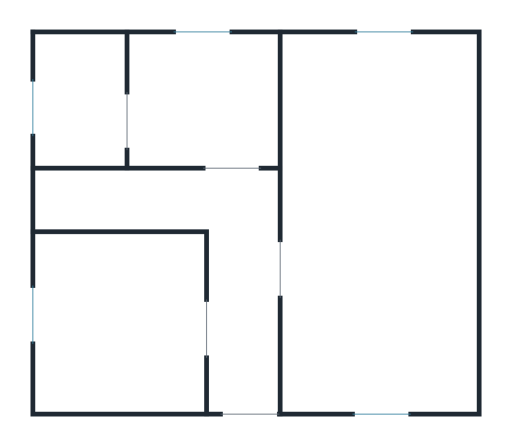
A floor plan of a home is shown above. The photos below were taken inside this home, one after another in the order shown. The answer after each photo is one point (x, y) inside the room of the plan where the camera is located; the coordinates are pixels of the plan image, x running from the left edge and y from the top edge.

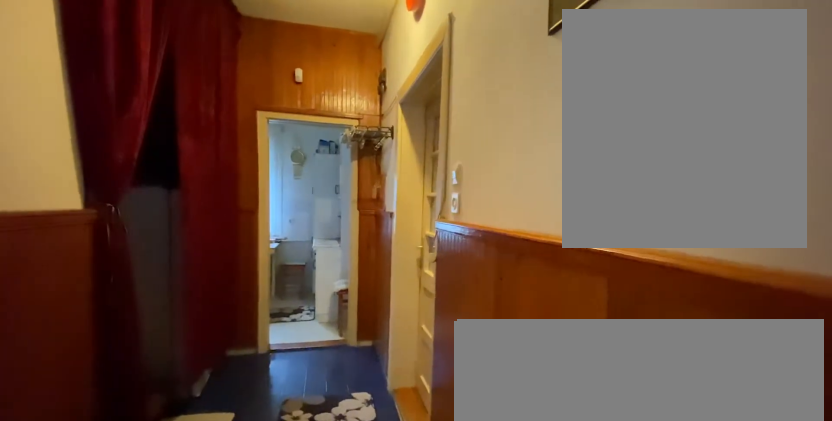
(245, 330)
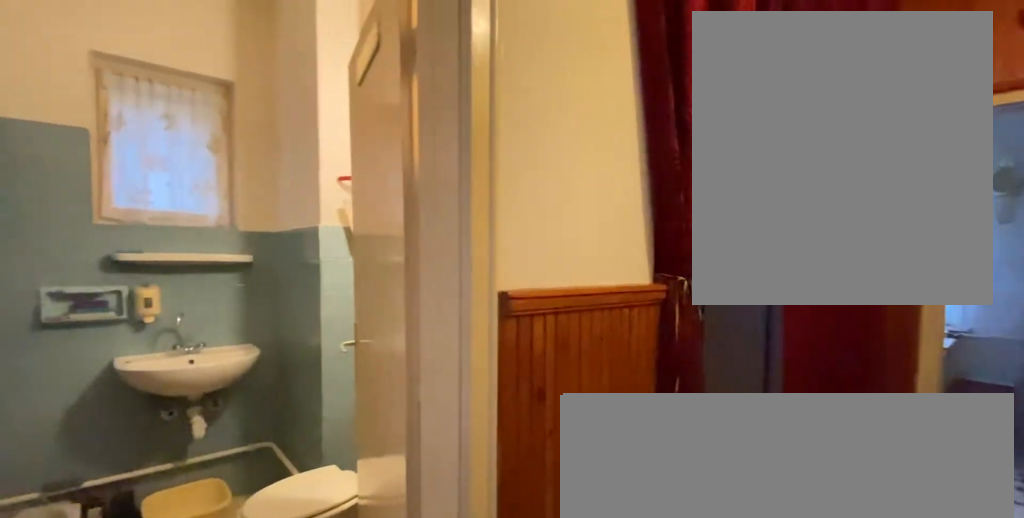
(245, 330)
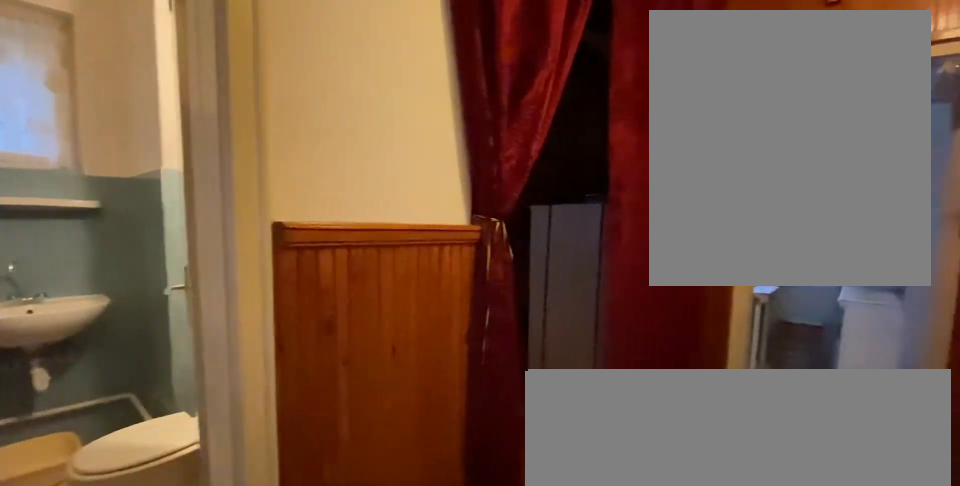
(245, 330)
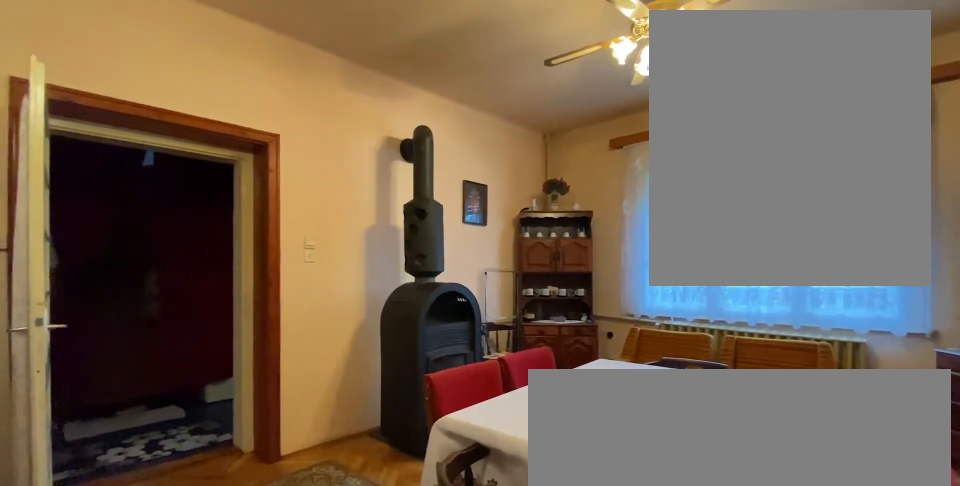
(389, 232)
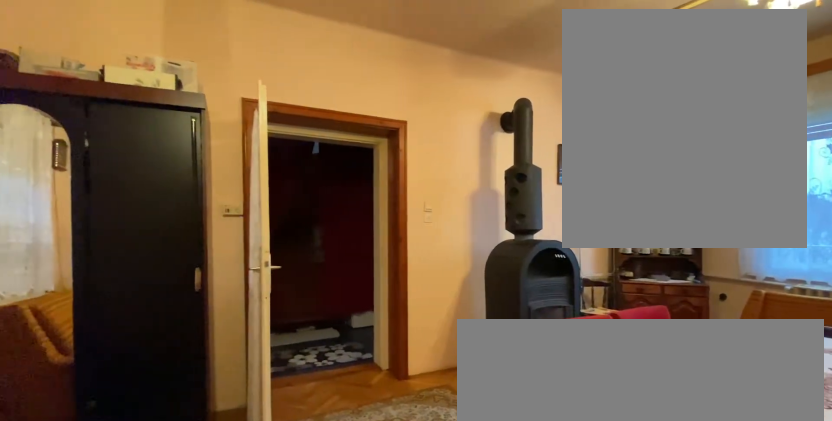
(389, 232)
